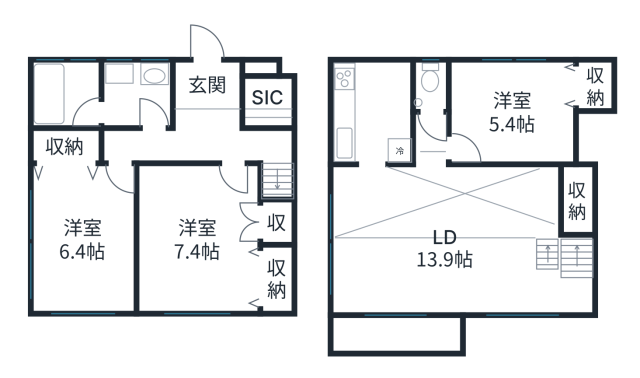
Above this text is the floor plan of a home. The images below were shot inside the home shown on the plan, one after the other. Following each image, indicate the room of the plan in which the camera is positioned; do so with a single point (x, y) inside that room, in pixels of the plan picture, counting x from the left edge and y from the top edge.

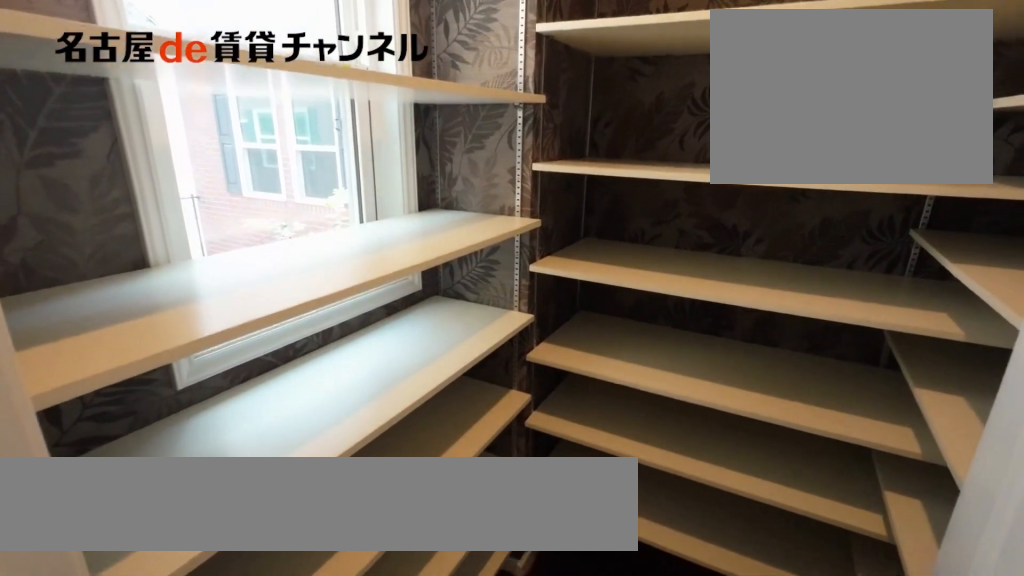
(268, 102)
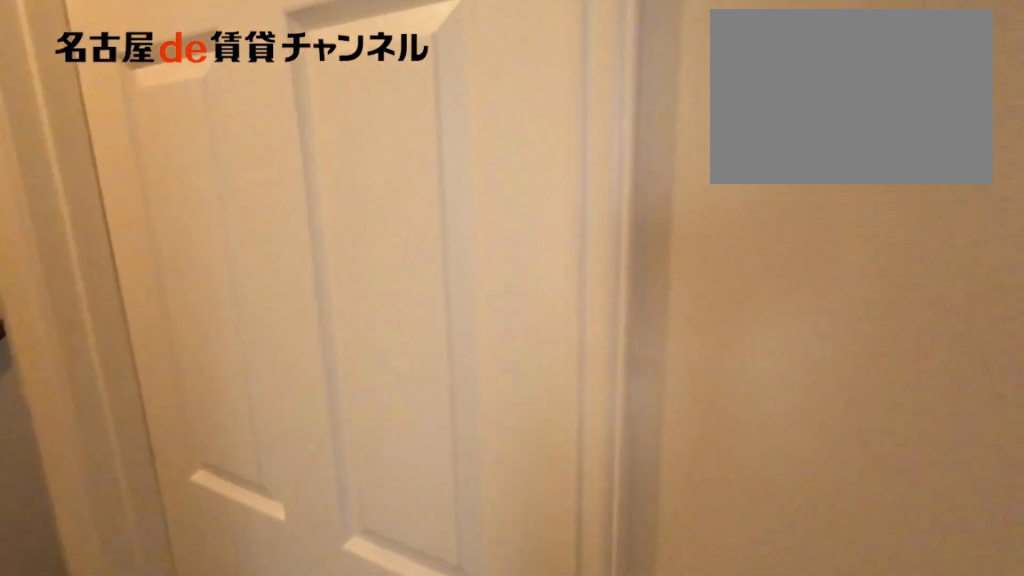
(84, 227)
